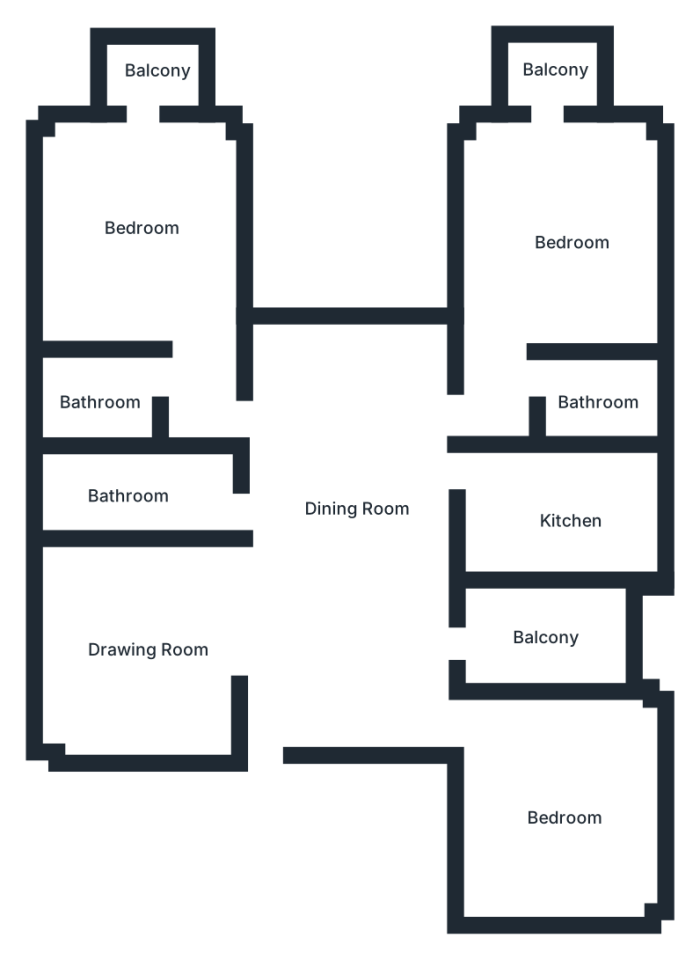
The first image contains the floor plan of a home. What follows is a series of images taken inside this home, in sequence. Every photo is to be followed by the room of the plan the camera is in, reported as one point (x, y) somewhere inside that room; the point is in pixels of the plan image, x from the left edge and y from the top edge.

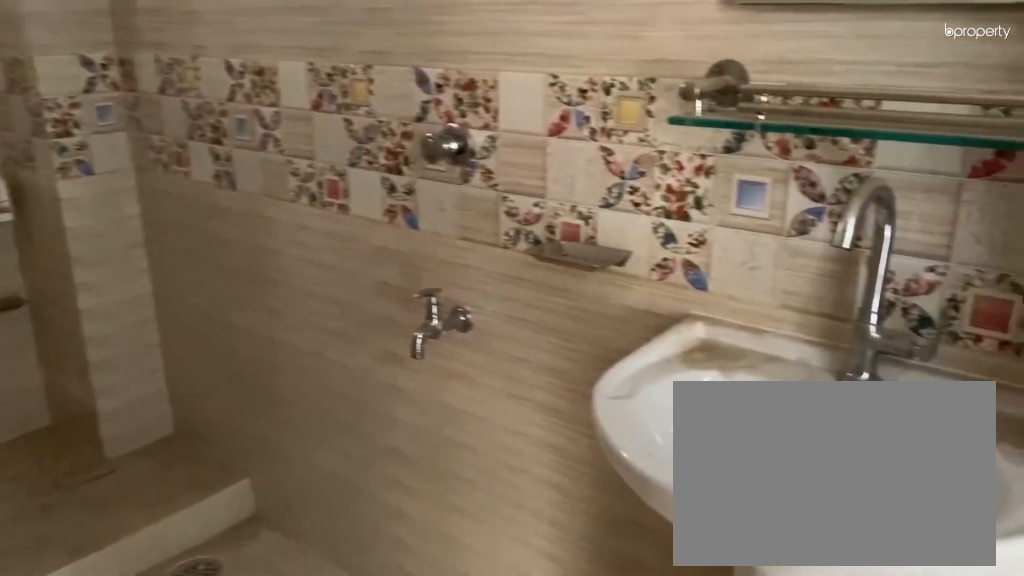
(125, 493)
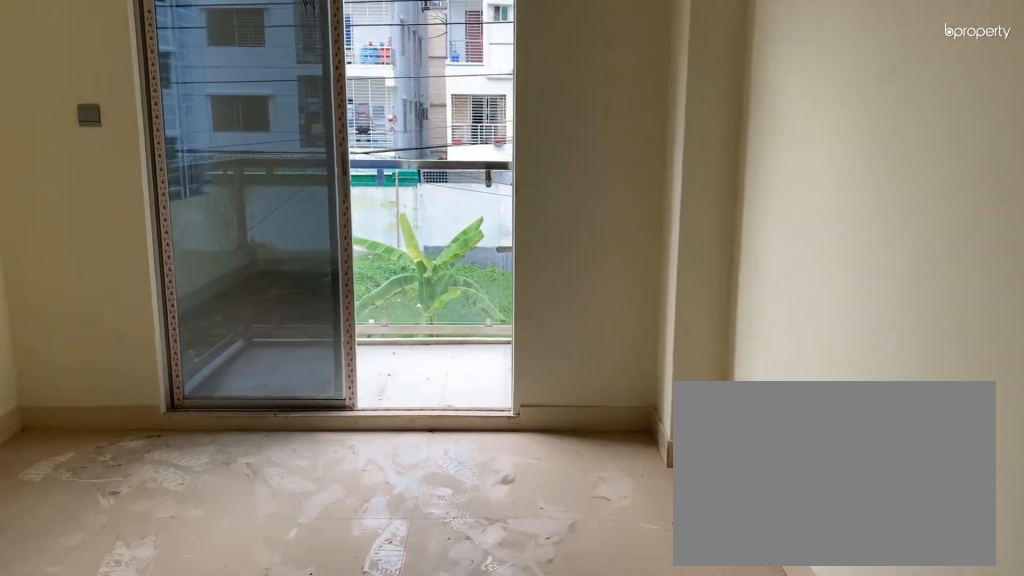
(128, 234)
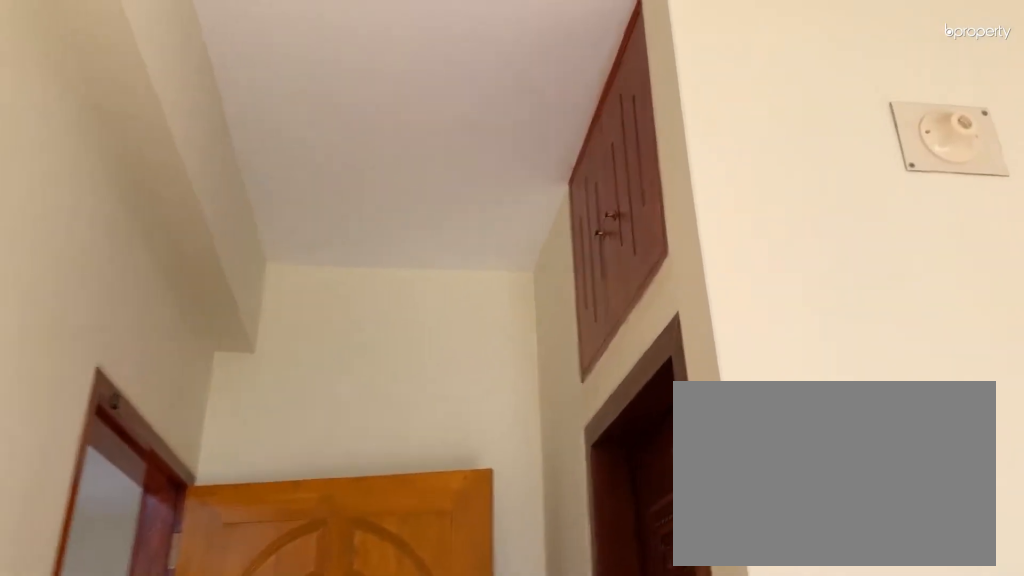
(128, 234)
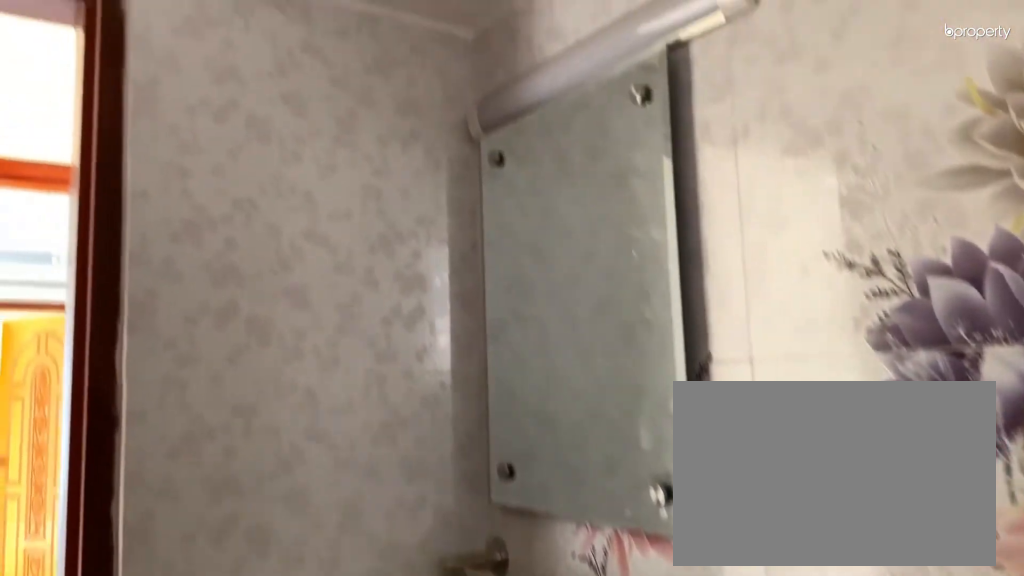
(97, 408)
